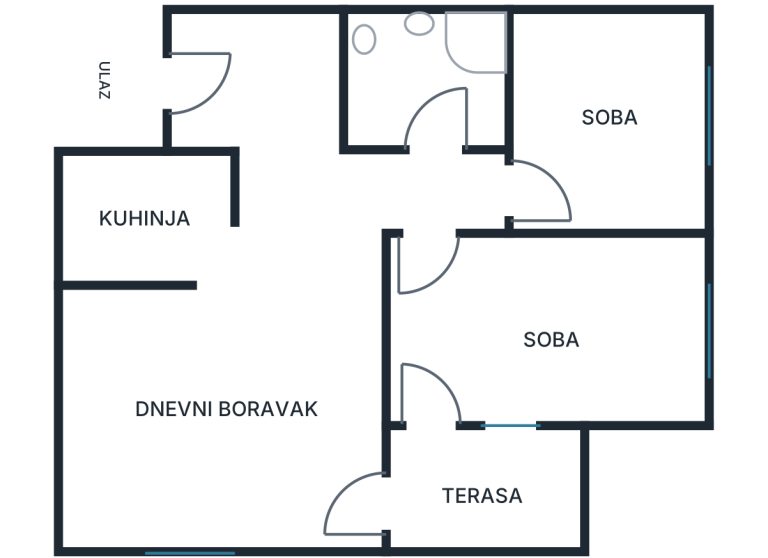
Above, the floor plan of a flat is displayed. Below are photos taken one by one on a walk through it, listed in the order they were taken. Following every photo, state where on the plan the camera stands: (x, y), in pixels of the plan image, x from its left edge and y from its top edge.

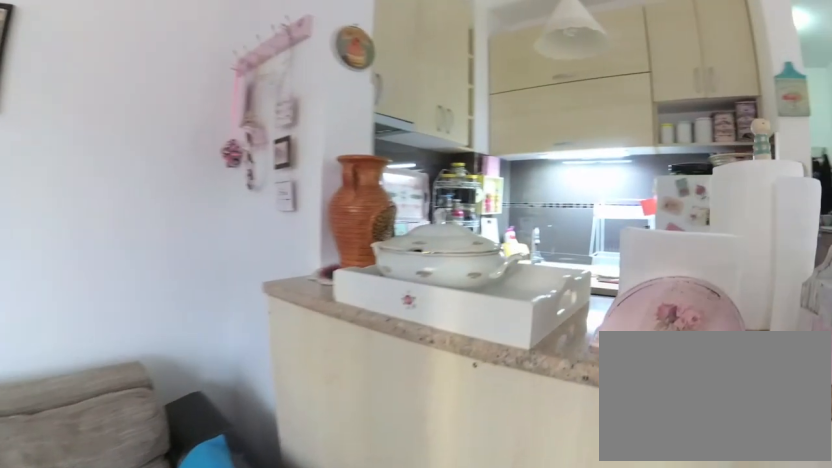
(155, 395)
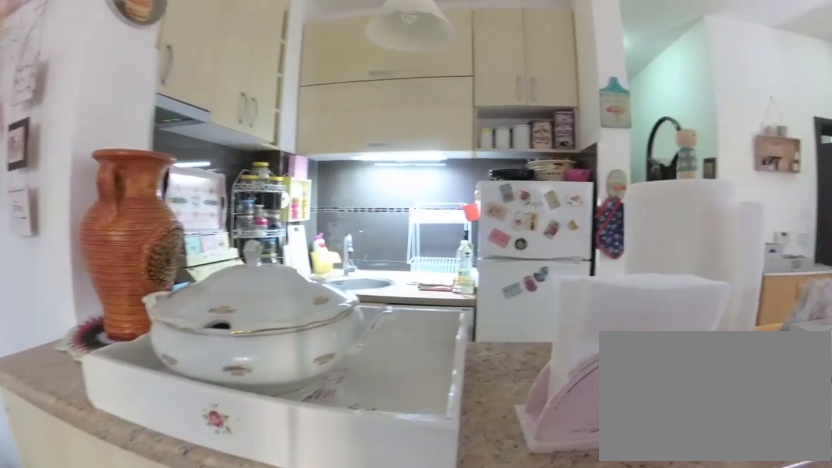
(144, 386)
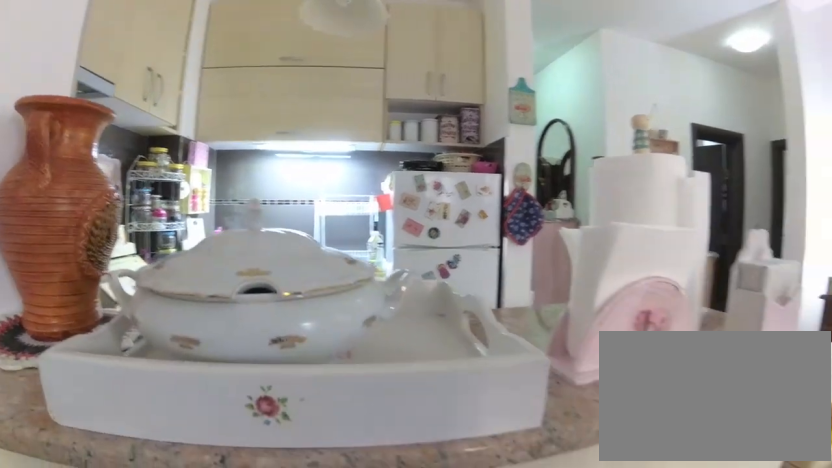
(129, 394)
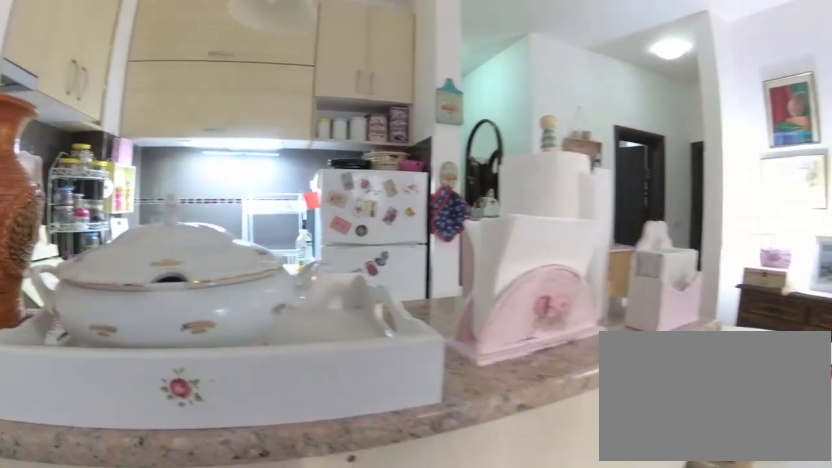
(125, 393)
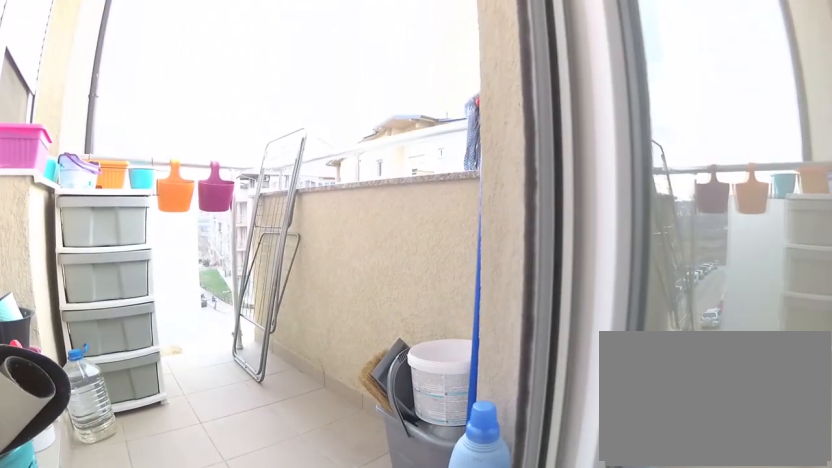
(321, 489)
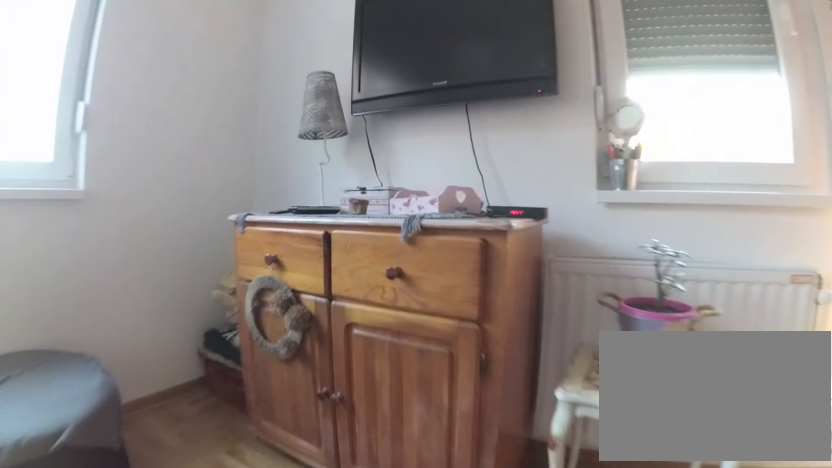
(439, 316)
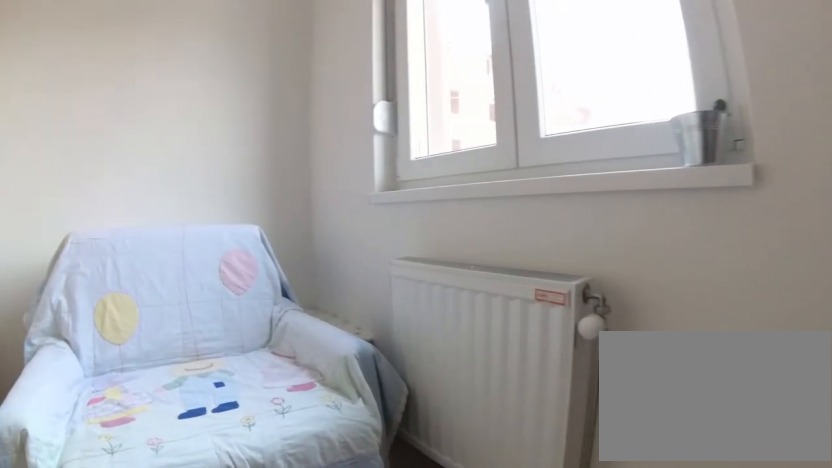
(609, 167)
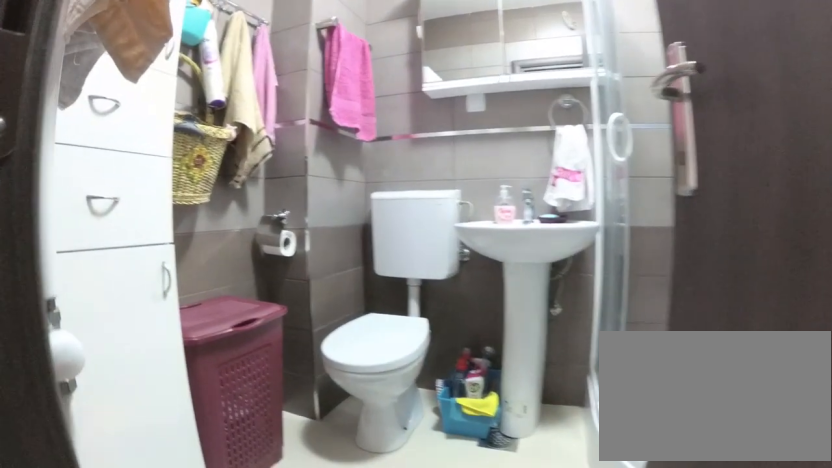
(440, 181)
